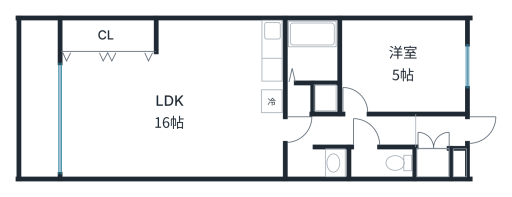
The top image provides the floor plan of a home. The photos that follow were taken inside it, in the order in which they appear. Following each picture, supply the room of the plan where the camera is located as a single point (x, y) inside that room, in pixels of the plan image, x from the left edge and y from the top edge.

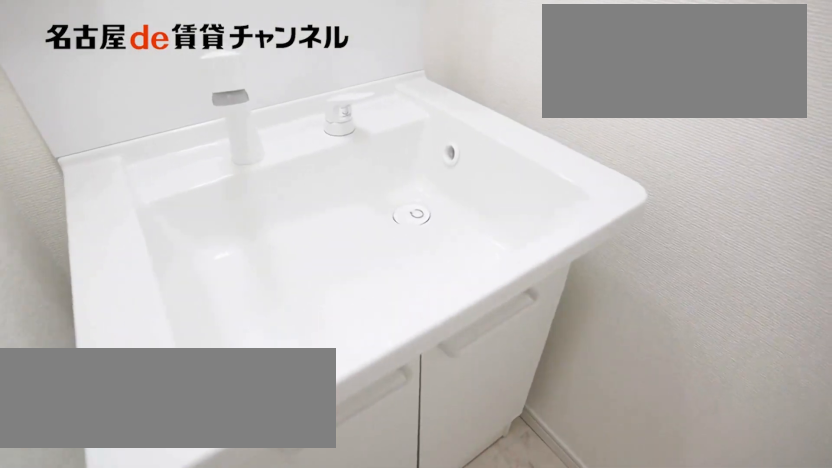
(317, 161)
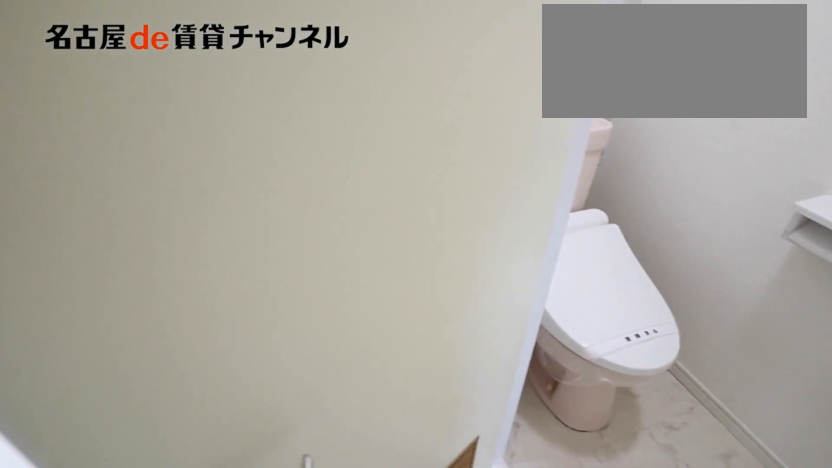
(381, 161)
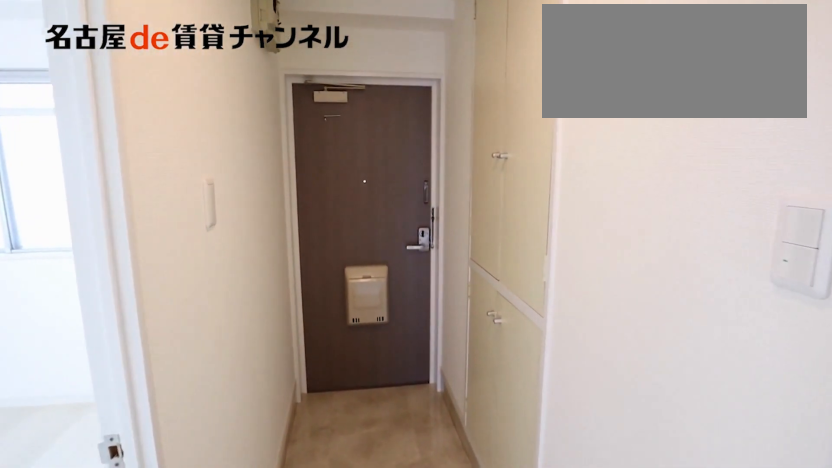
(441, 146)
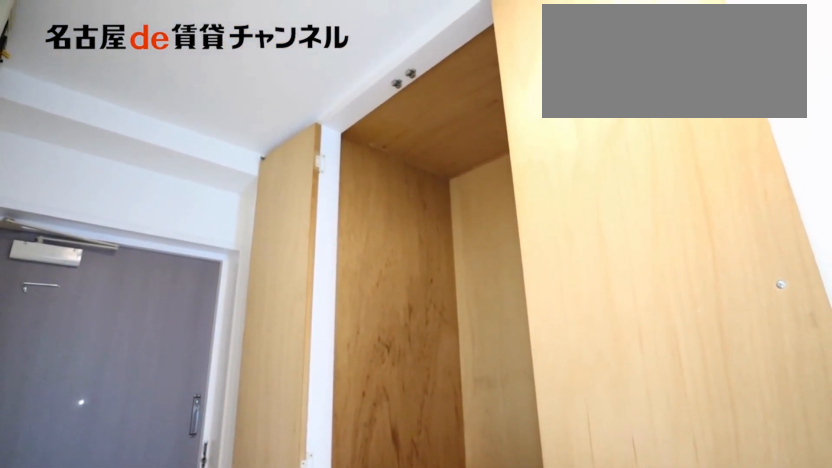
(441, 146)
